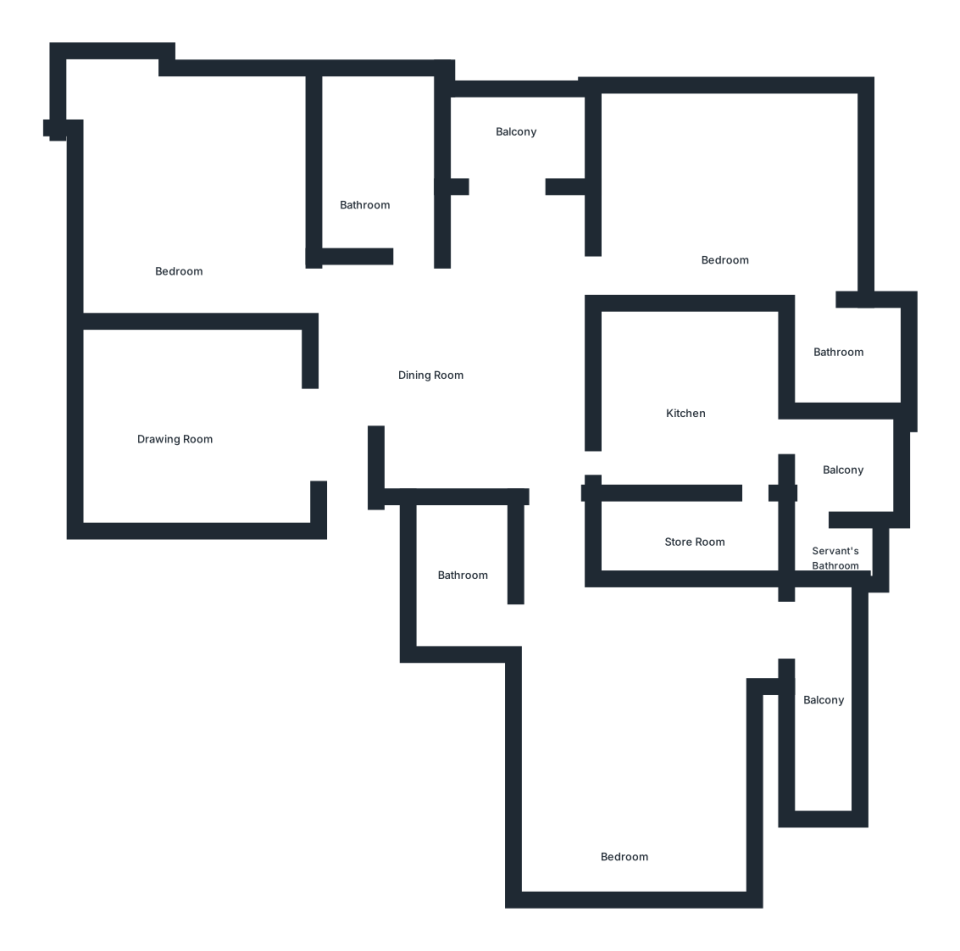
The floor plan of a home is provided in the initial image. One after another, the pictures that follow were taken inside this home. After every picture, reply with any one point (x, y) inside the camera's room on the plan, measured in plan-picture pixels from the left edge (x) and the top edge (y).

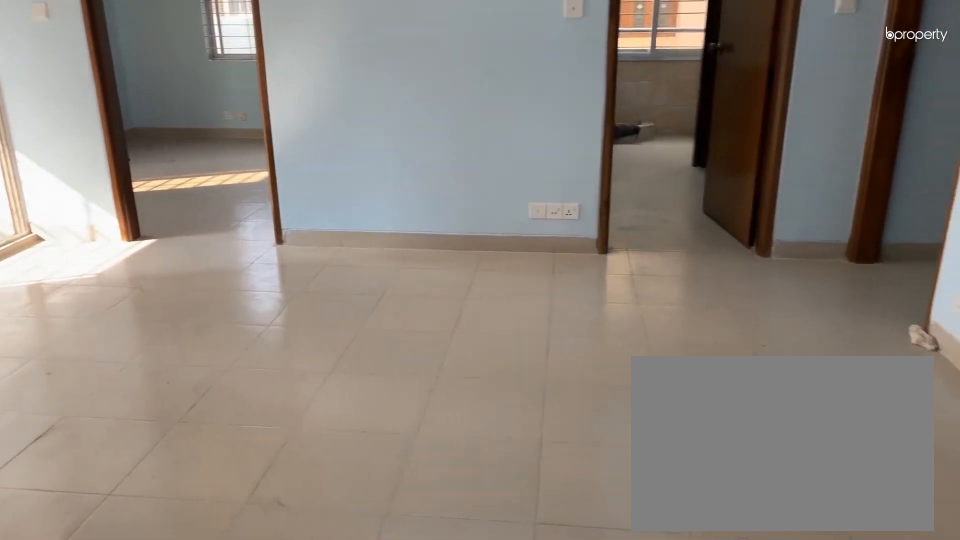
(449, 368)
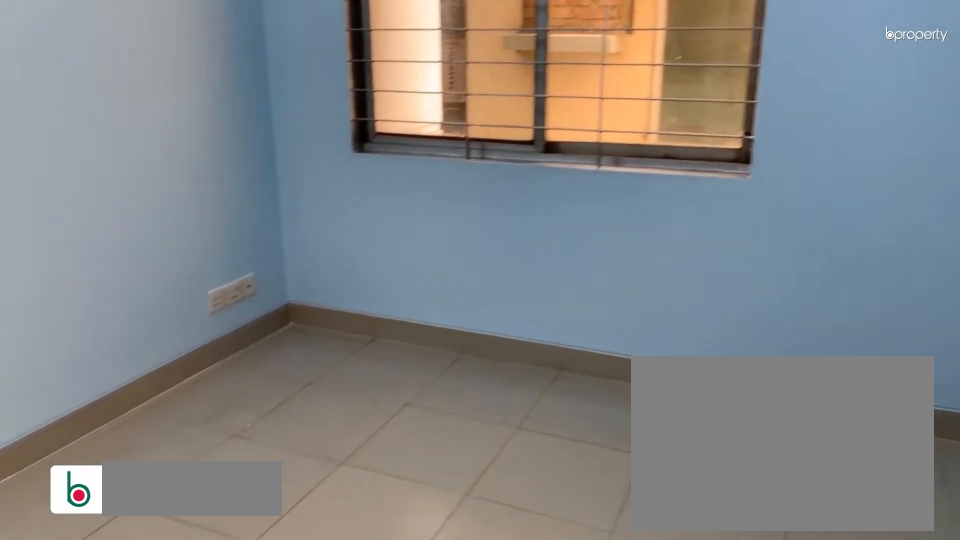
(173, 415)
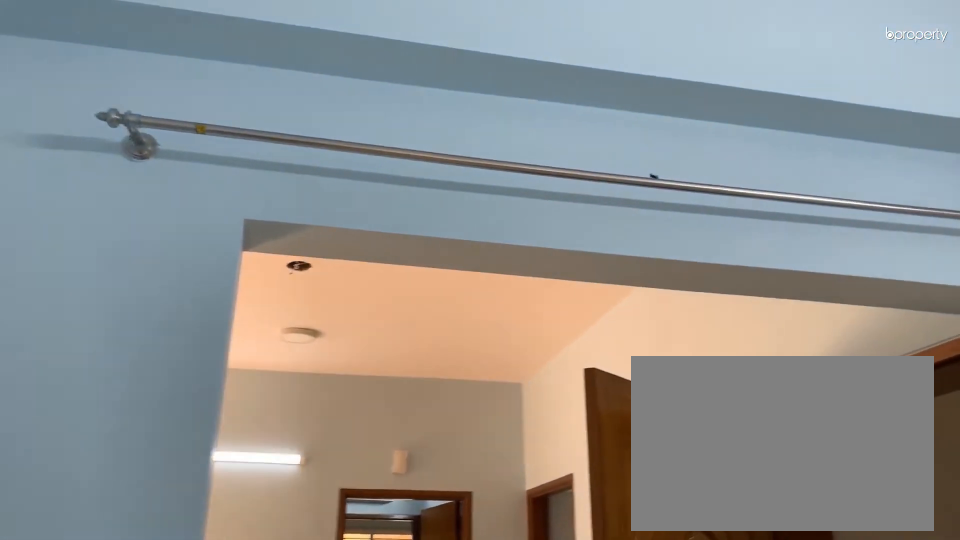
(173, 415)
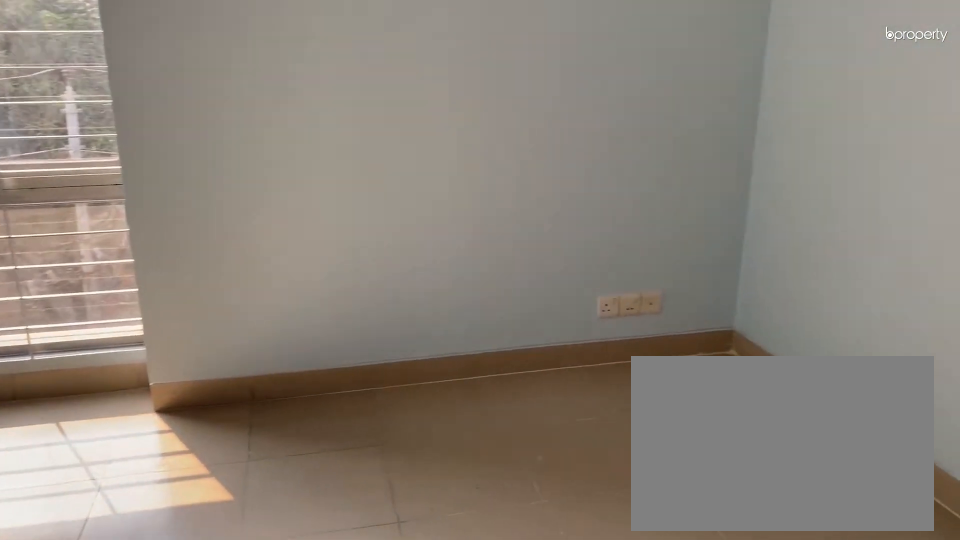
(180, 220)
